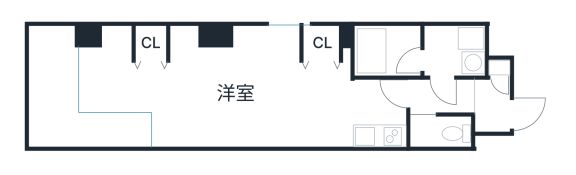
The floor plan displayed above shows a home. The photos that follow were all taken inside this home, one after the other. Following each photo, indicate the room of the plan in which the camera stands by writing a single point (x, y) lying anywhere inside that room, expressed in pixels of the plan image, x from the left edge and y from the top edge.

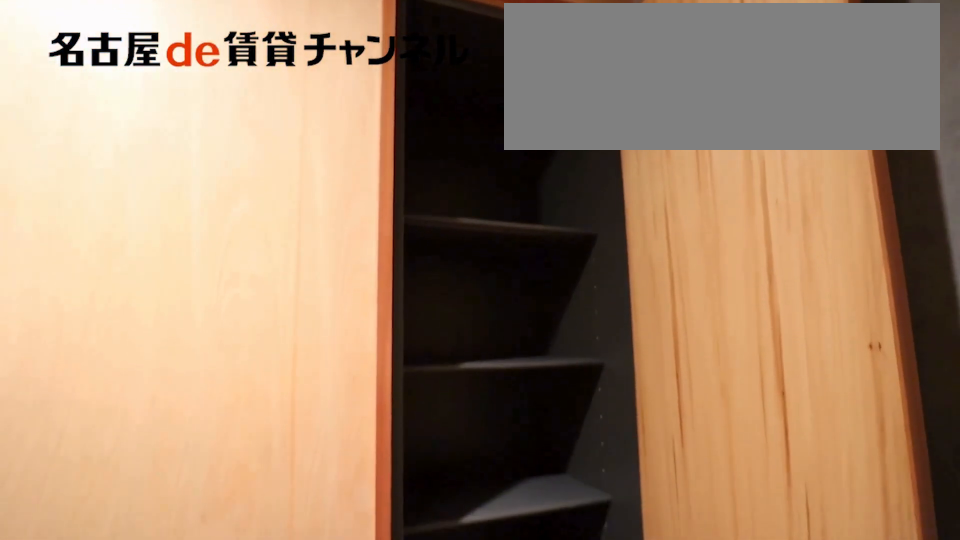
(499, 65)
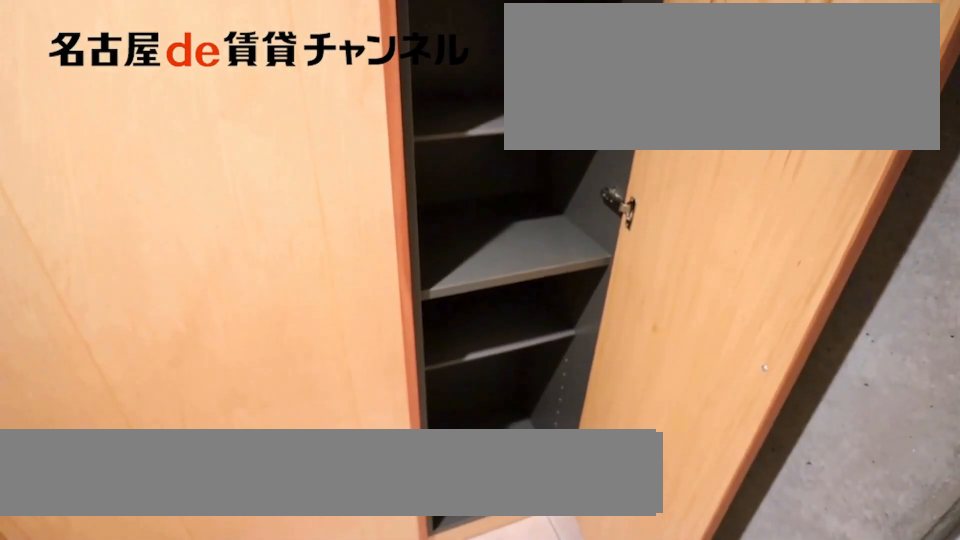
(499, 65)
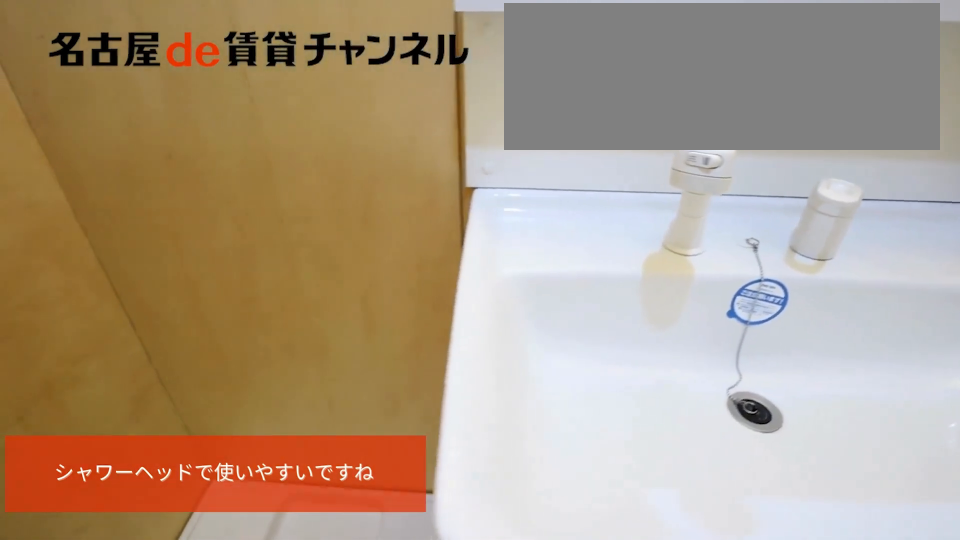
(454, 52)
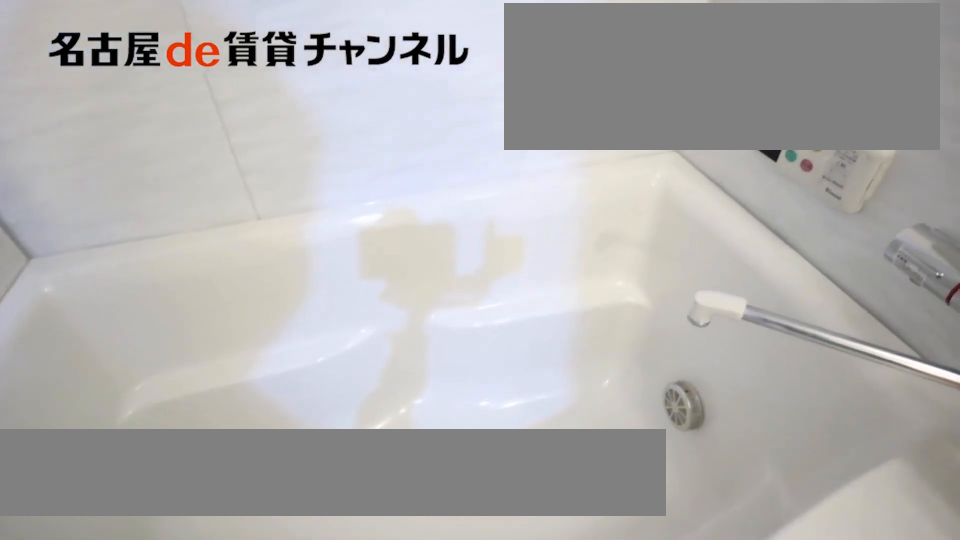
(387, 52)
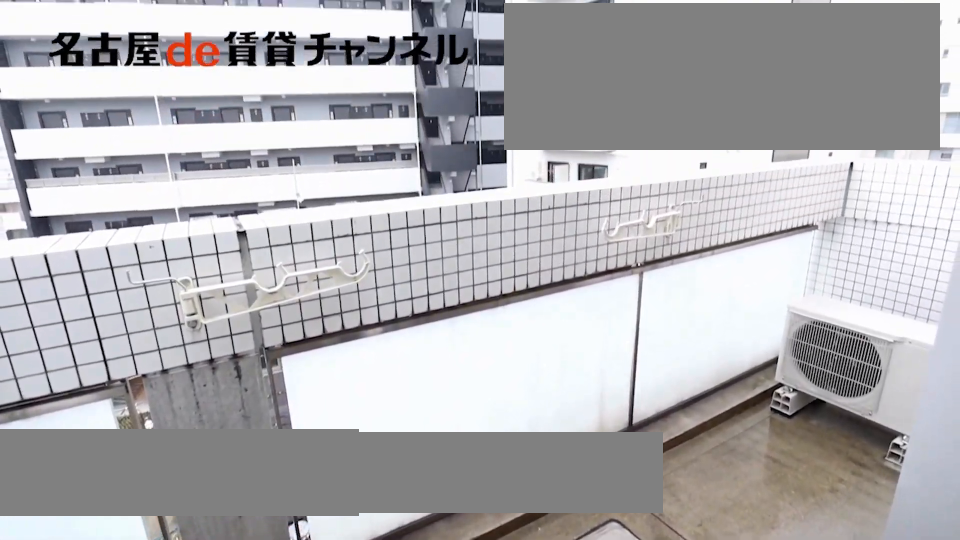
(76, 101)
